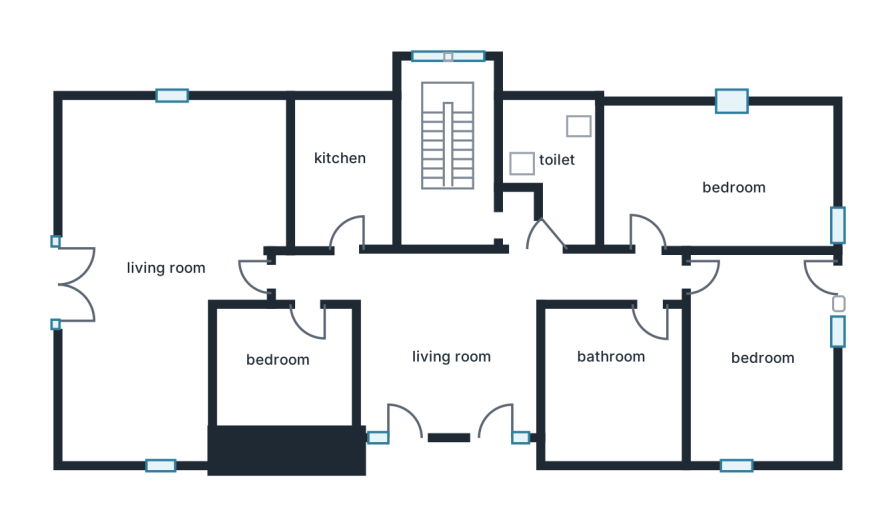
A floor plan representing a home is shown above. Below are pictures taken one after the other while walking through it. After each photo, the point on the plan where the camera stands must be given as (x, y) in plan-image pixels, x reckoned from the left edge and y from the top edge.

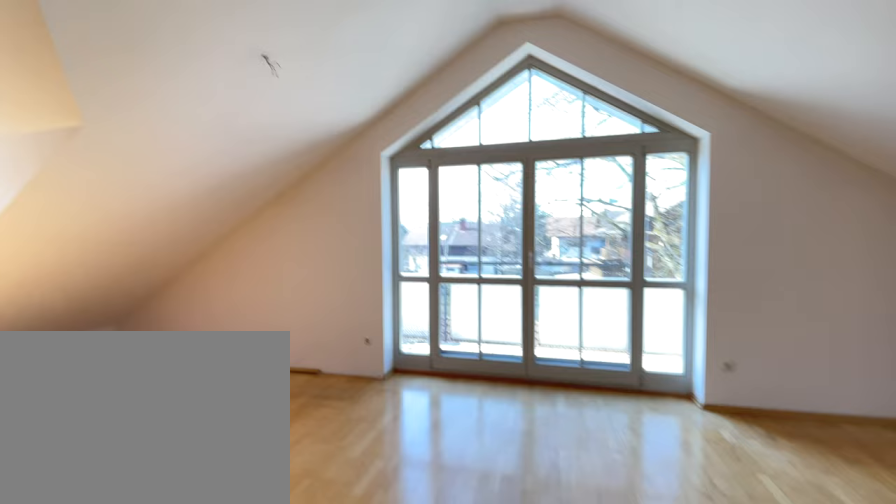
(156, 274)
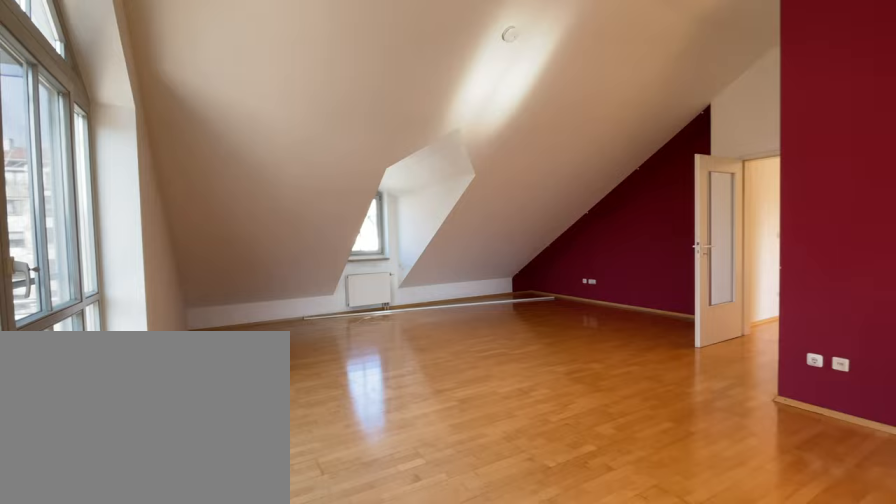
(165, 274)
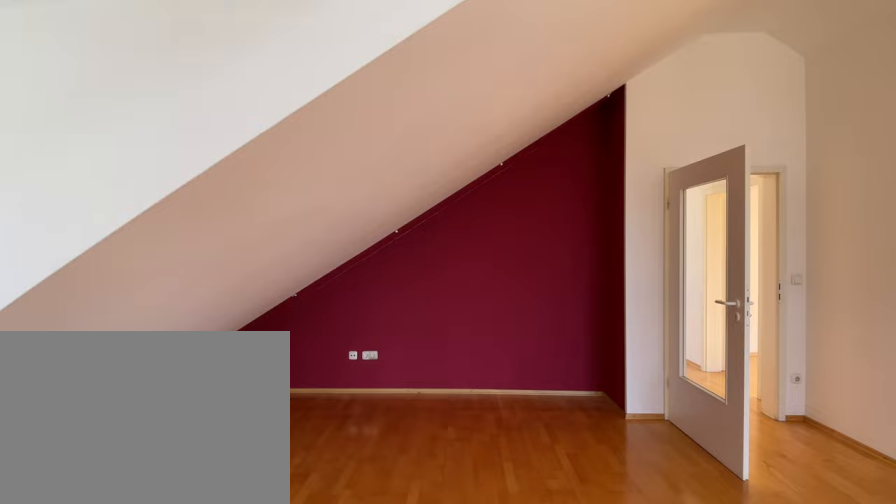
(197, 208)
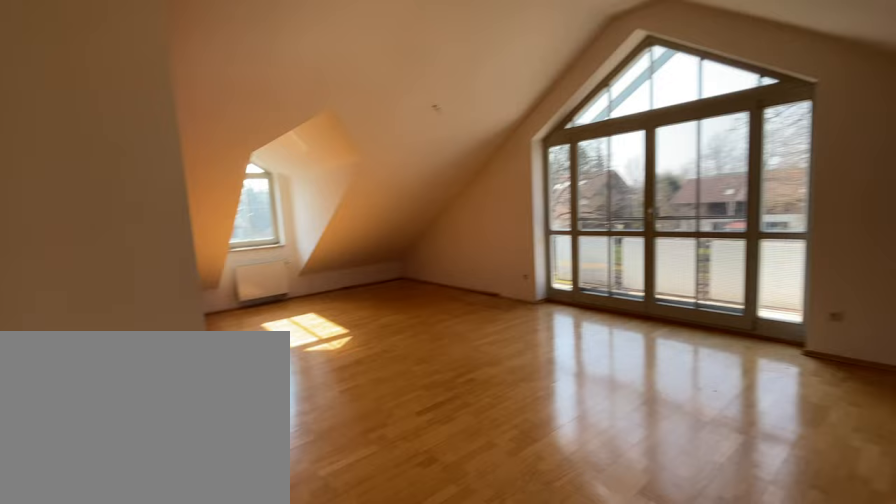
(197, 250)
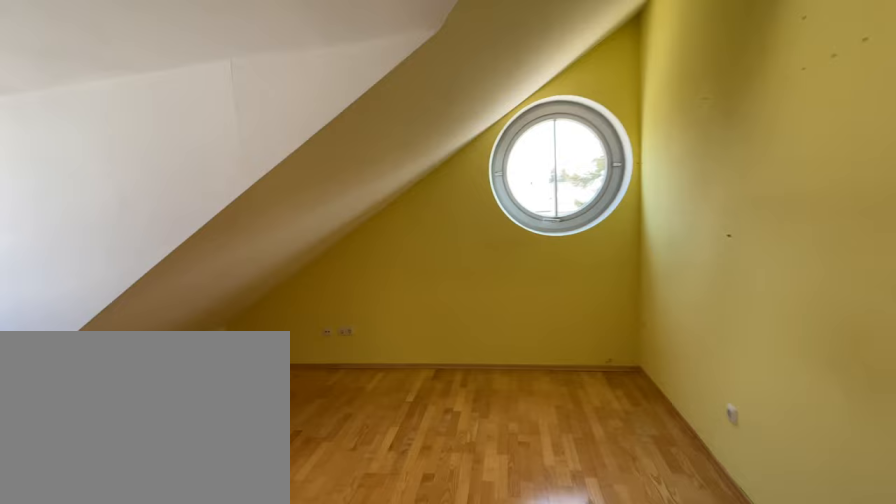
(682, 195)
